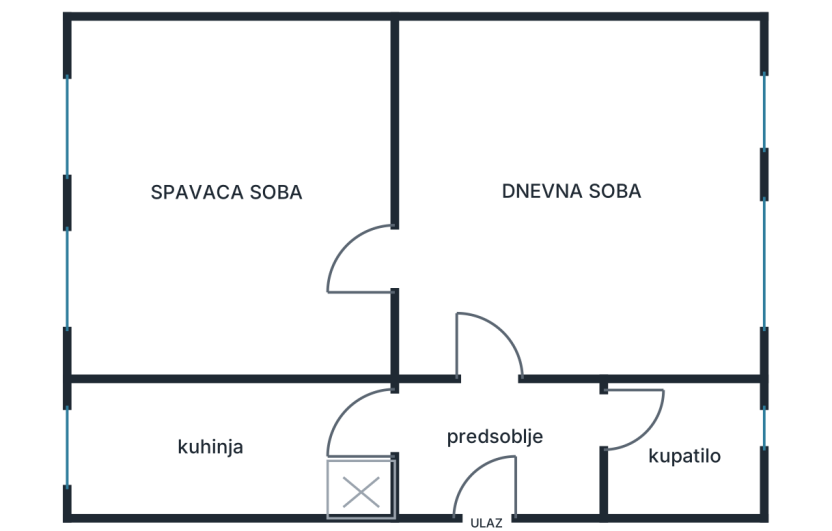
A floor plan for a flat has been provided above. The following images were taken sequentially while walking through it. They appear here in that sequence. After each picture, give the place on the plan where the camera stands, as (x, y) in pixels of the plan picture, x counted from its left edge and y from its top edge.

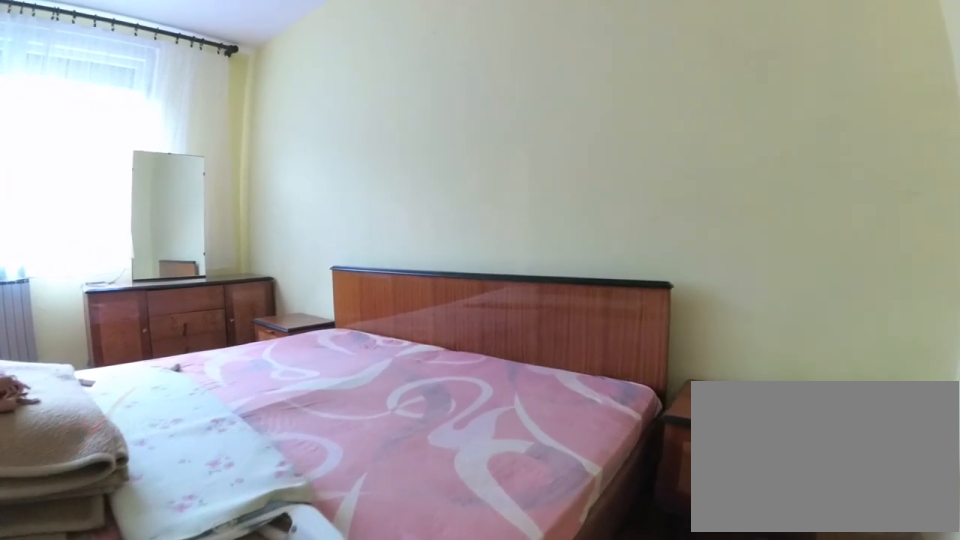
(350, 185)
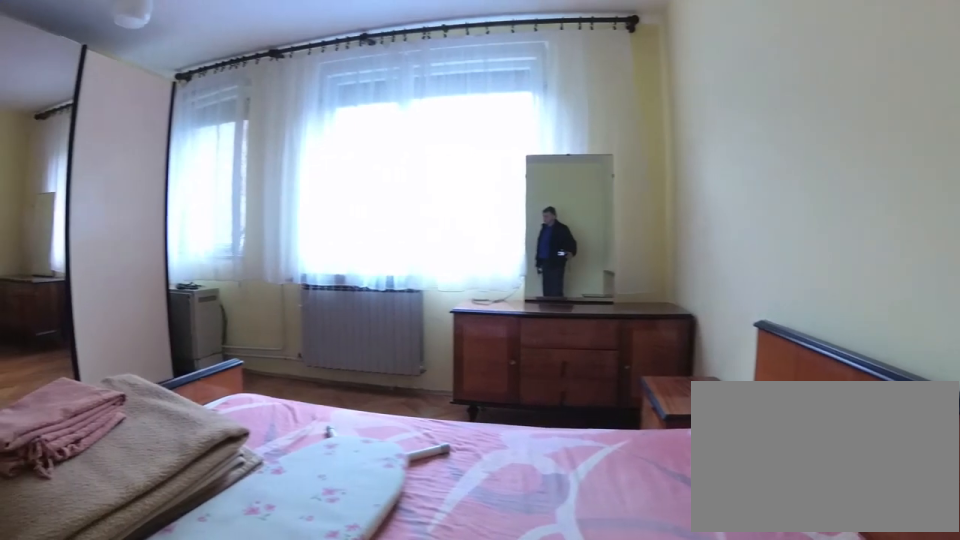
(344, 93)
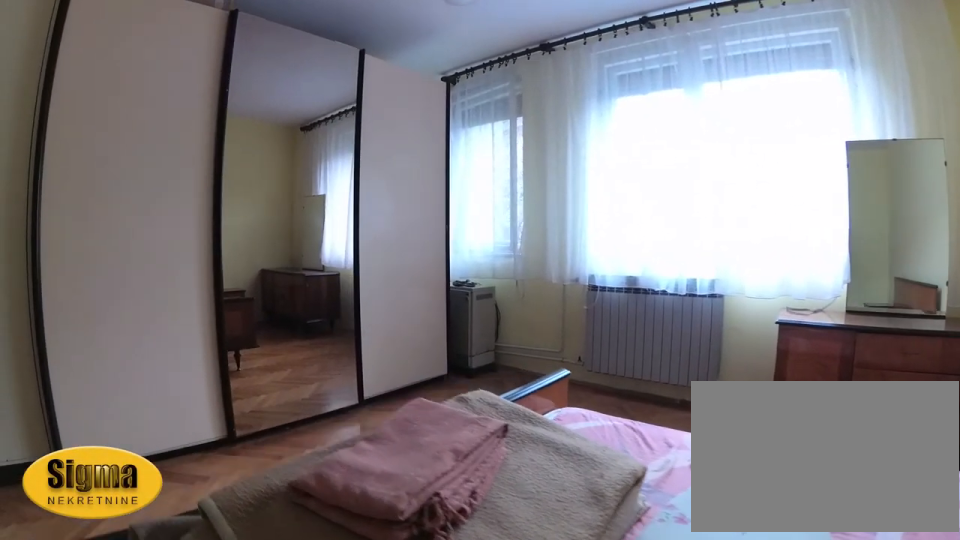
(342, 113)
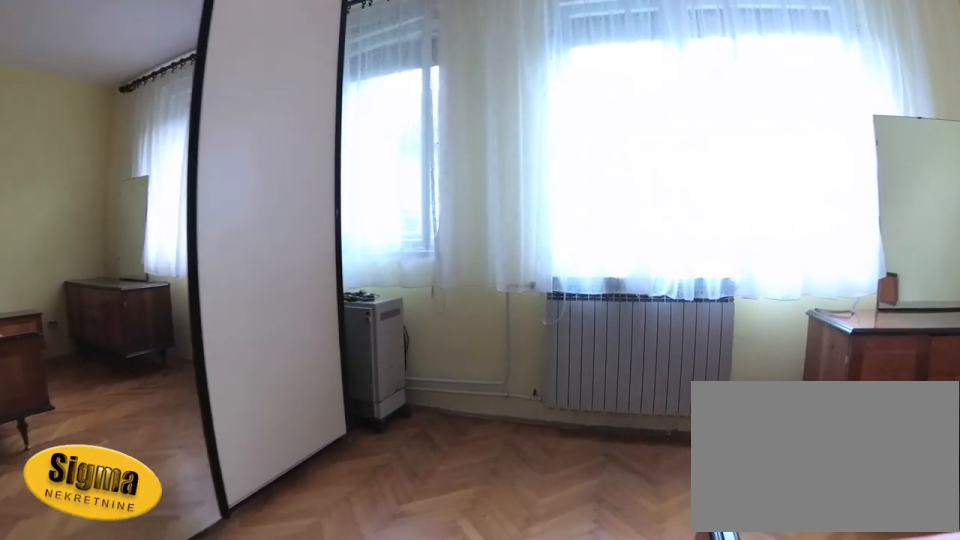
(285, 214)
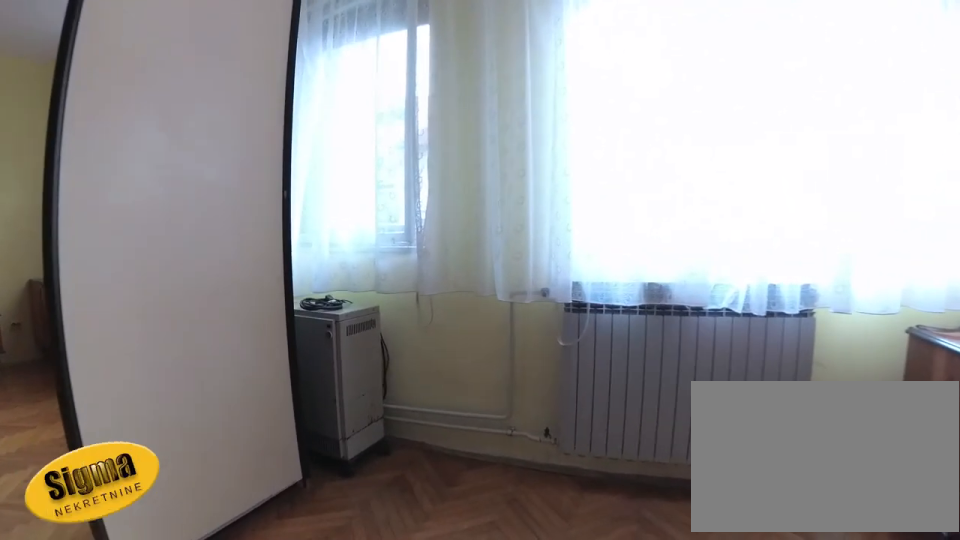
(249, 234)
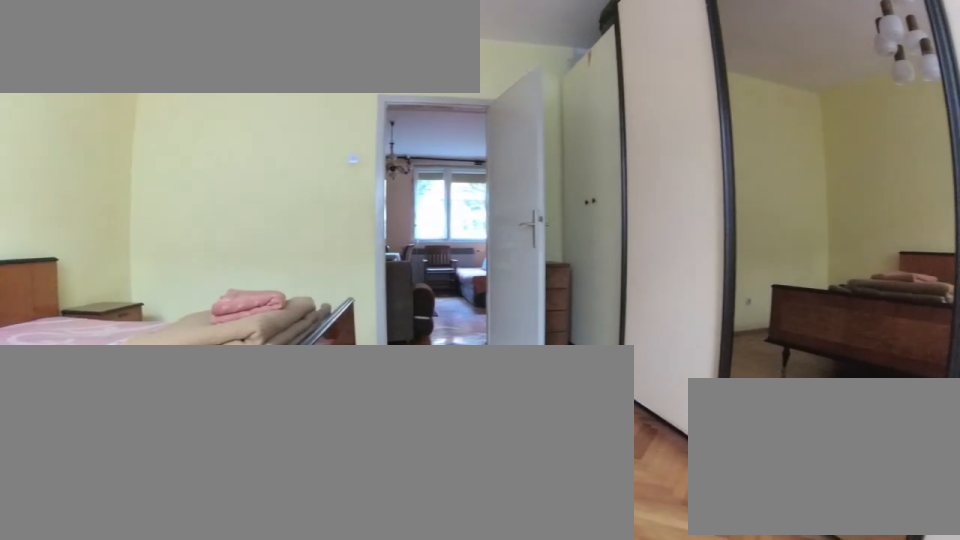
(159, 273)
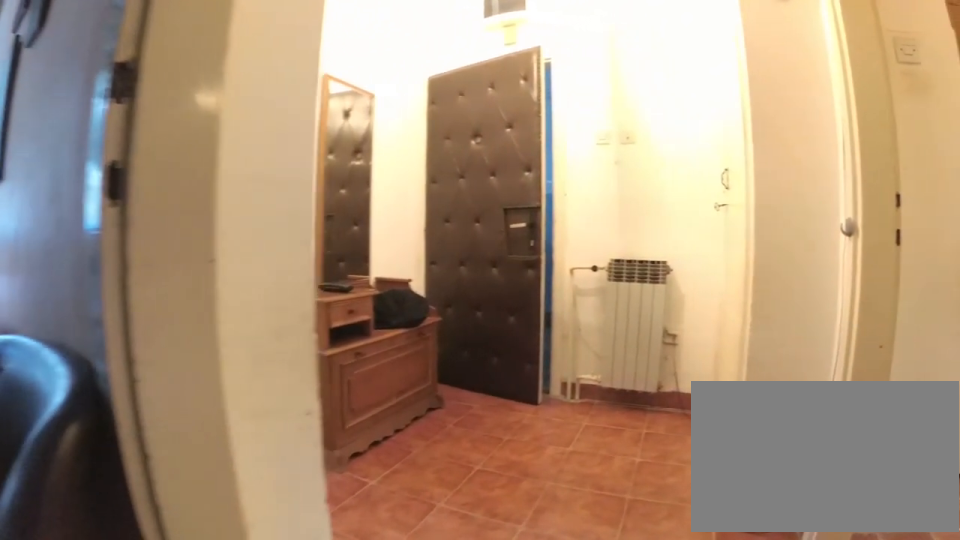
(491, 332)
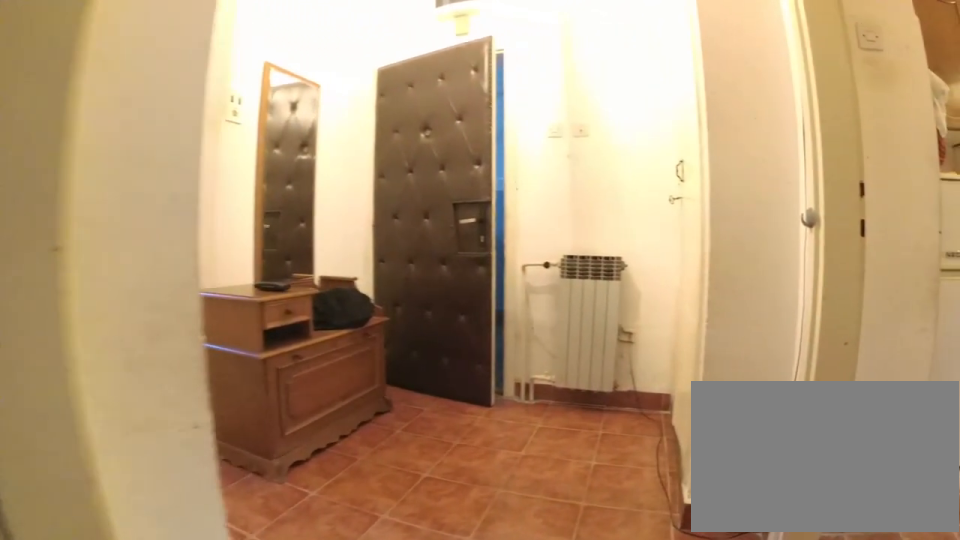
(493, 340)
